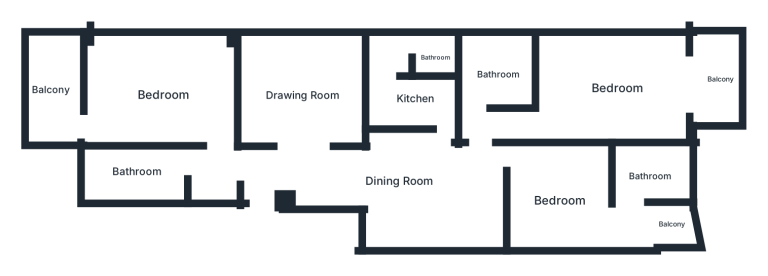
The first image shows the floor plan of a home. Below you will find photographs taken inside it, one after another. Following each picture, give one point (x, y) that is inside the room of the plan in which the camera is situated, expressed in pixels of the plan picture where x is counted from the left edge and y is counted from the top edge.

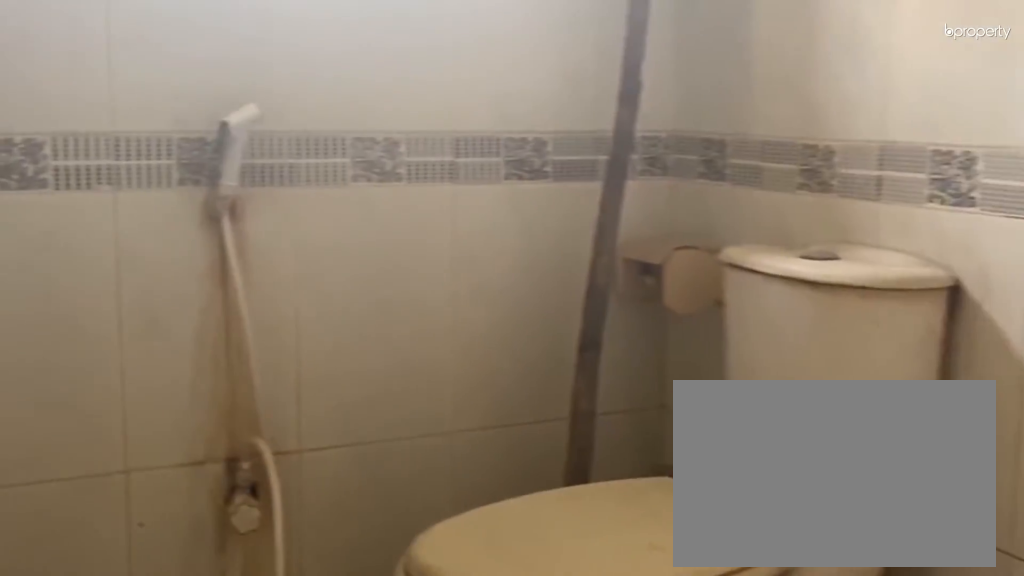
(498, 74)
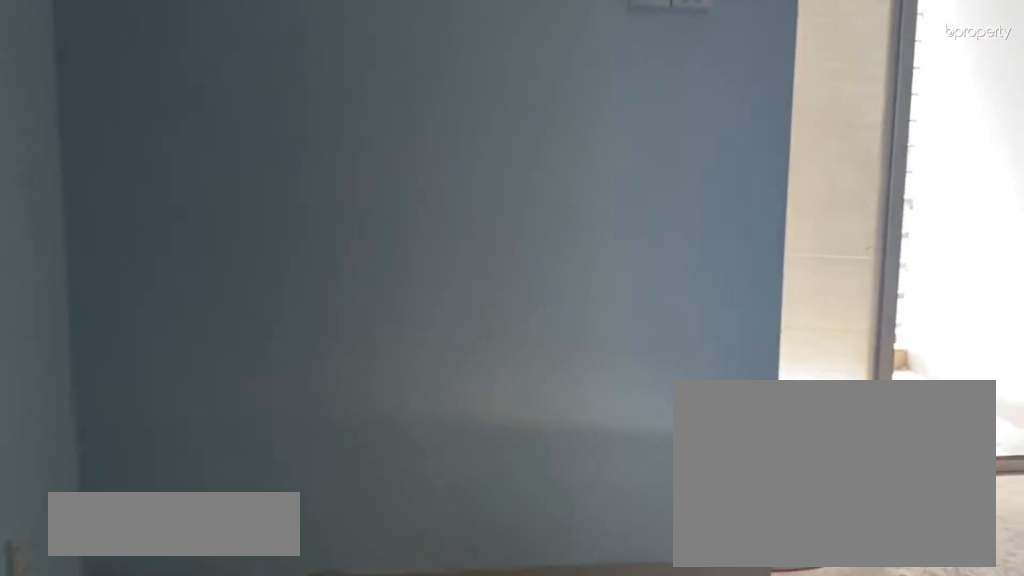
(561, 202)
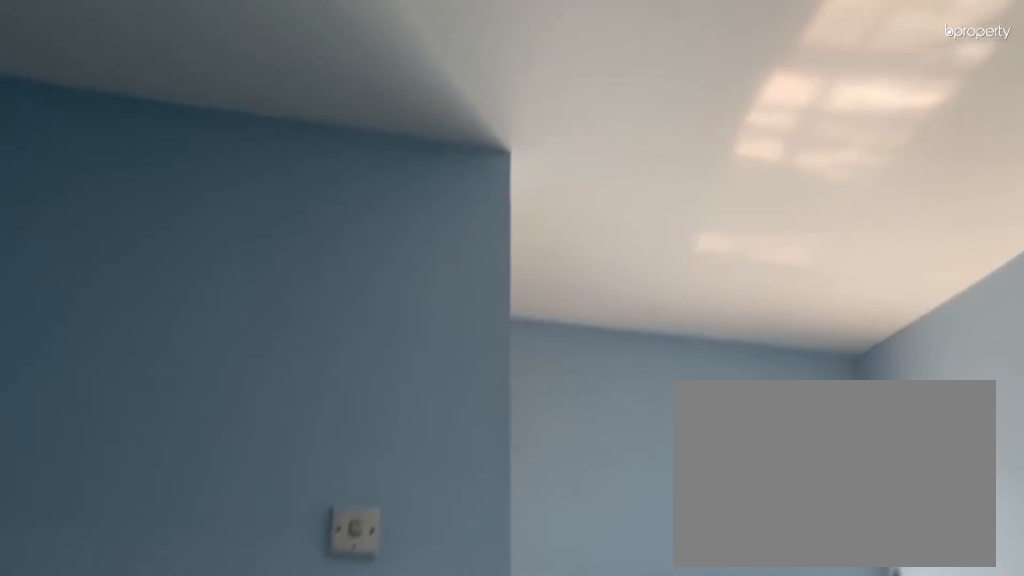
(561, 201)
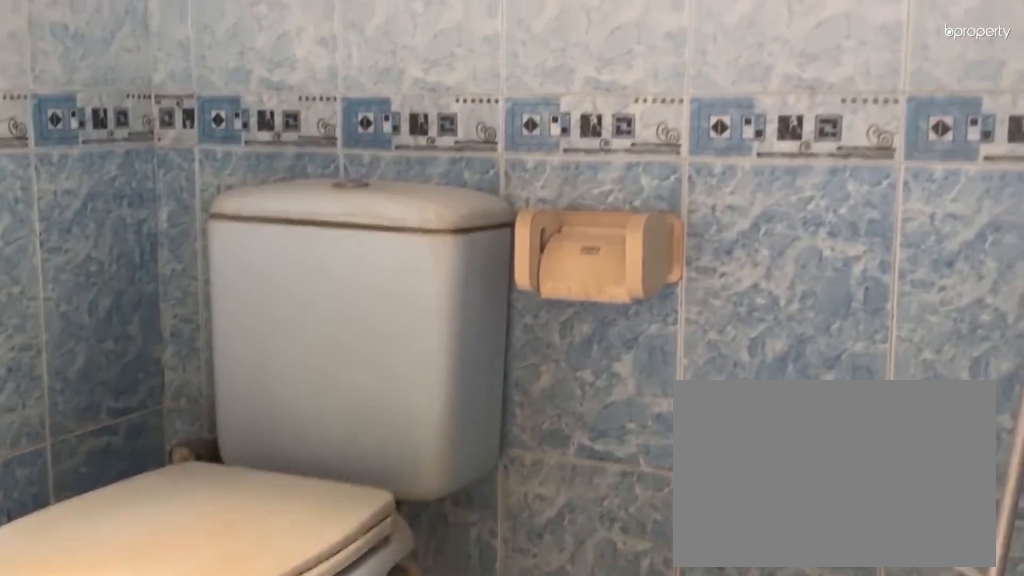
(650, 177)
